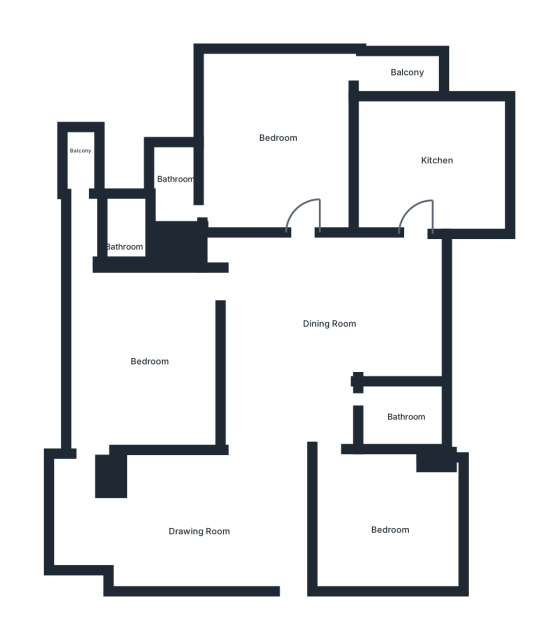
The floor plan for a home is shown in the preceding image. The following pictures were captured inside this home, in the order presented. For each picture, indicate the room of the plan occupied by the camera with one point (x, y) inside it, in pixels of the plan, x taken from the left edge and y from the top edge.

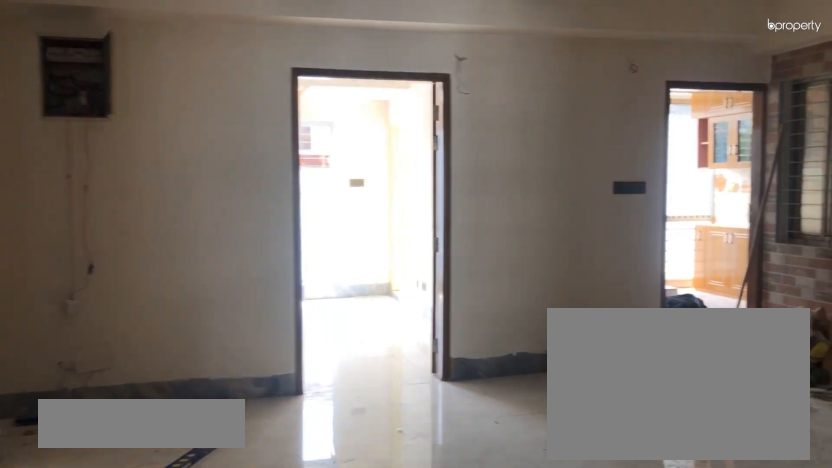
(326, 333)
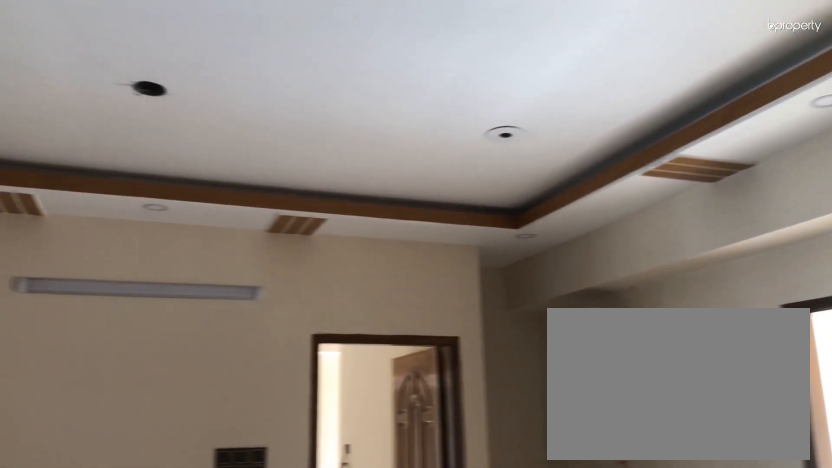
(338, 322)
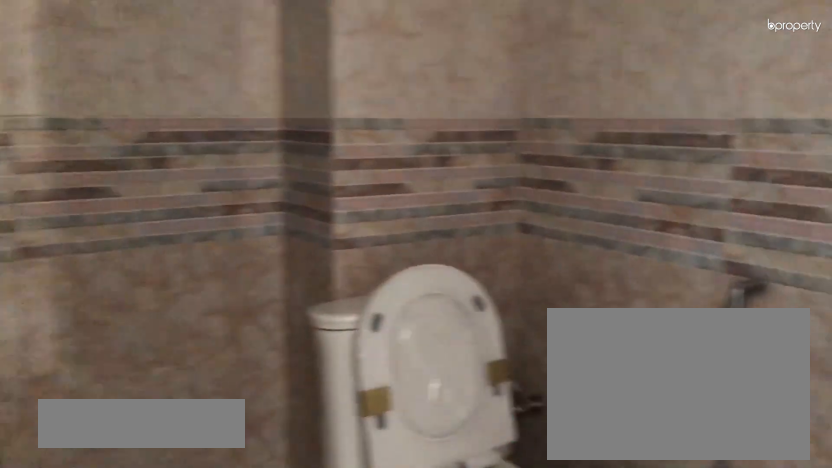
(398, 413)
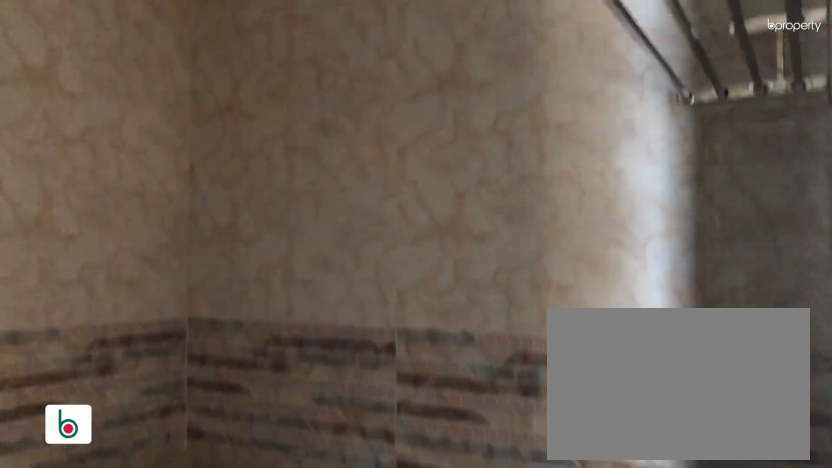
(398, 413)
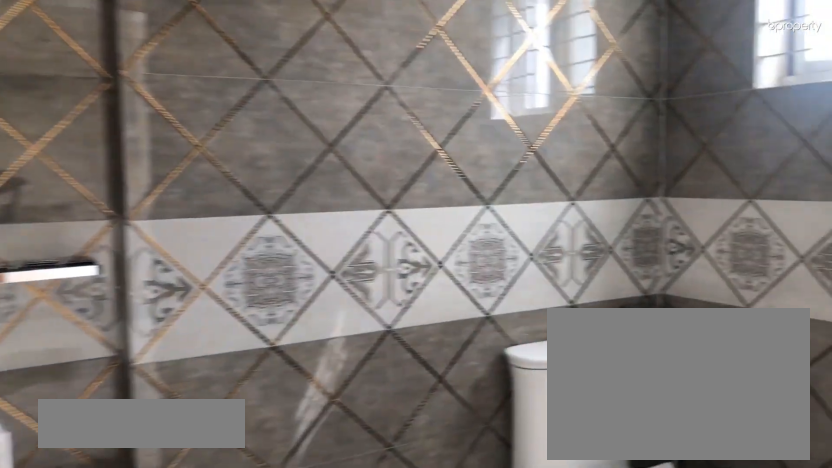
(174, 171)
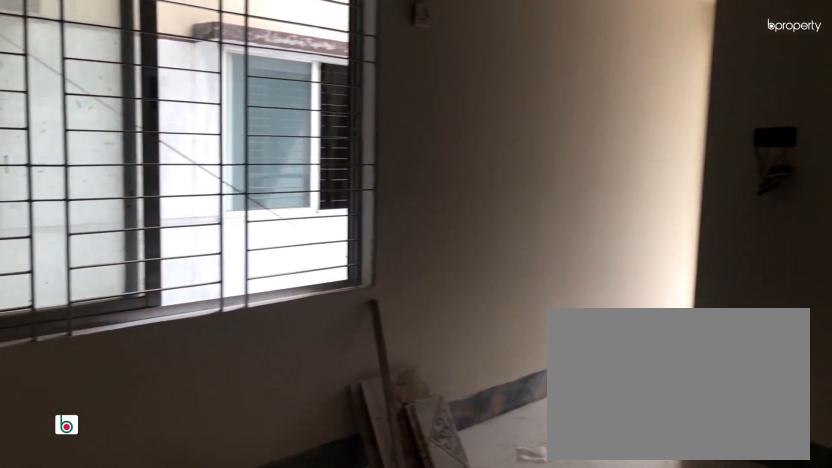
(137, 361)
